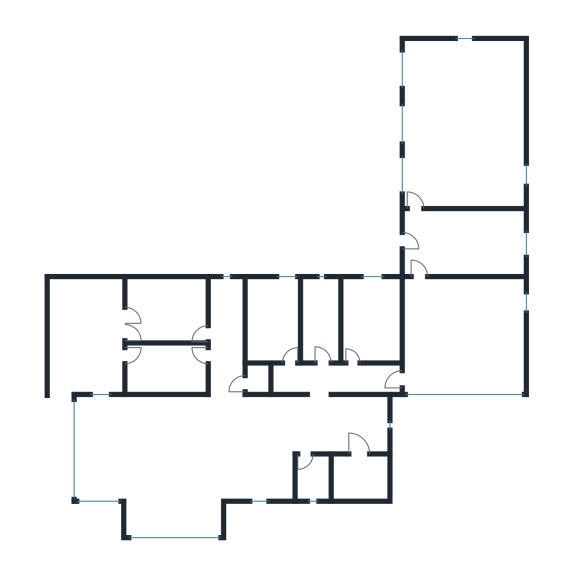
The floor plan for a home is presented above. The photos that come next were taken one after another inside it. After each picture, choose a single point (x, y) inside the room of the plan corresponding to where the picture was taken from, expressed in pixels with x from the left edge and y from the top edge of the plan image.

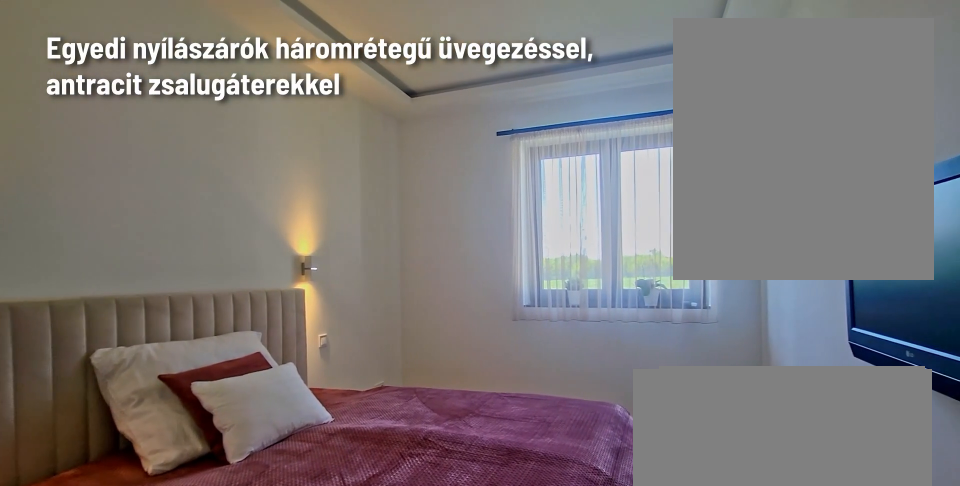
(276, 322)
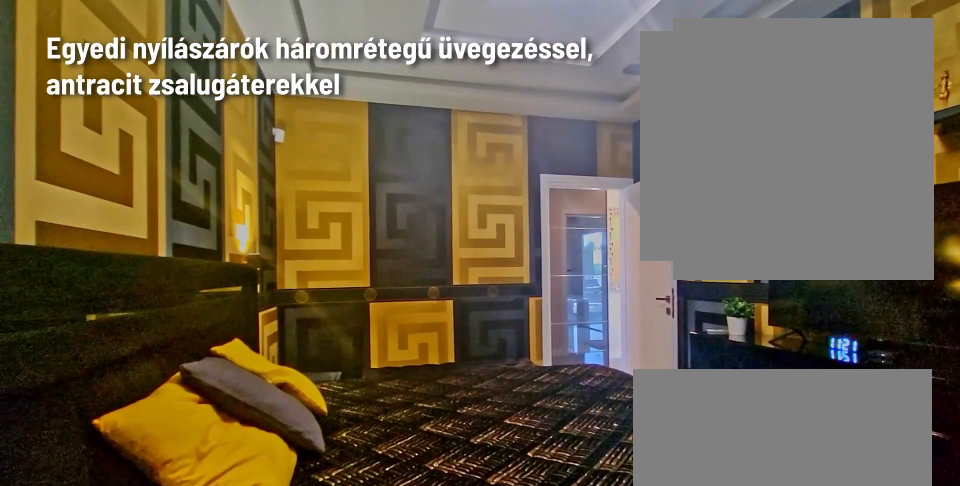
(166, 310)
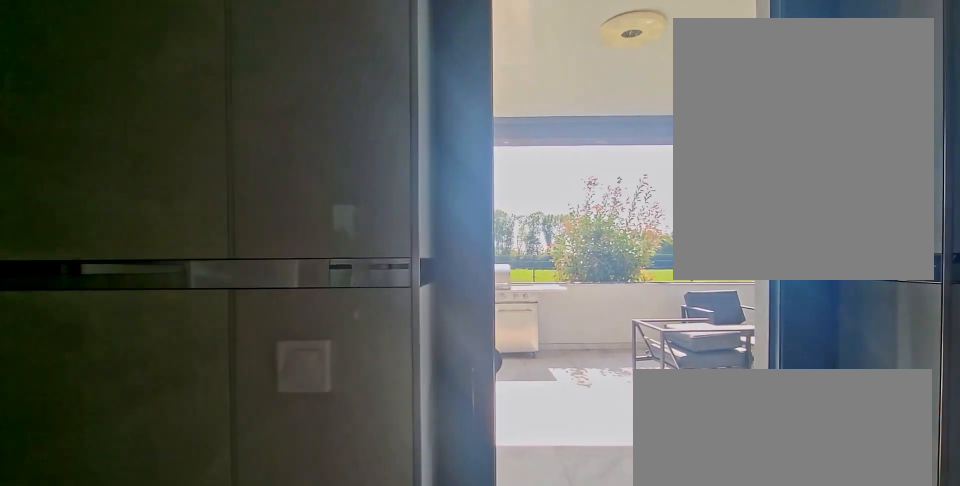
(168, 368)
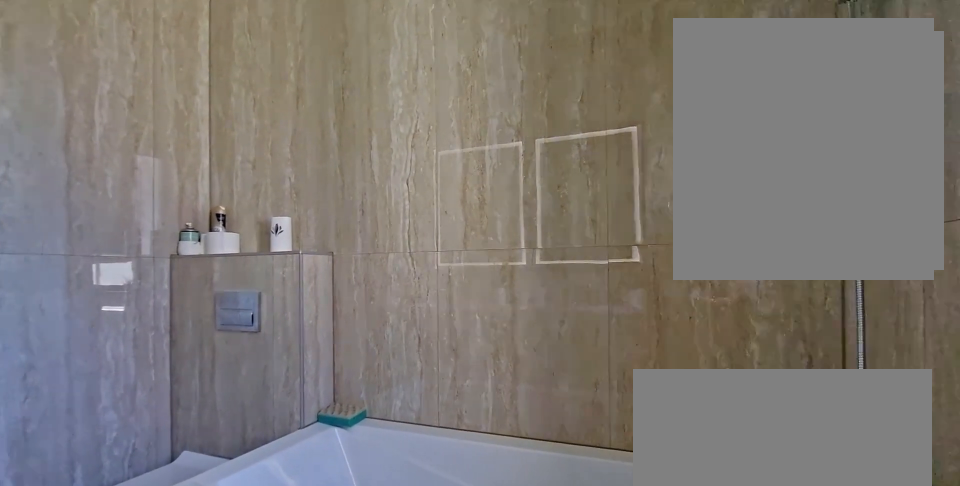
(321, 322)
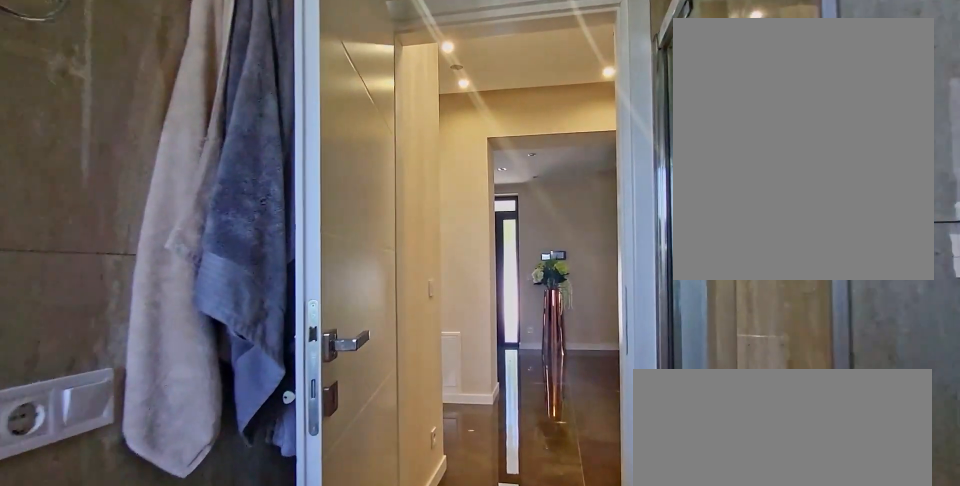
(321, 322)
